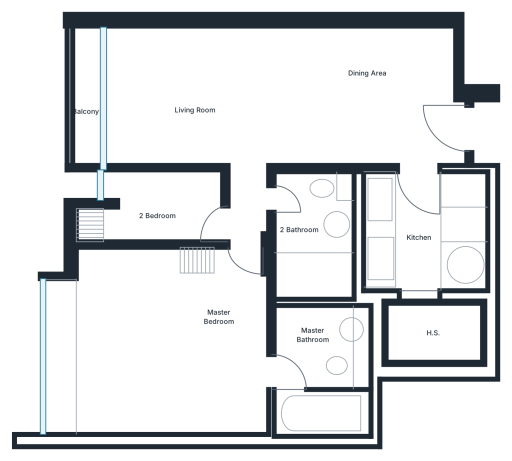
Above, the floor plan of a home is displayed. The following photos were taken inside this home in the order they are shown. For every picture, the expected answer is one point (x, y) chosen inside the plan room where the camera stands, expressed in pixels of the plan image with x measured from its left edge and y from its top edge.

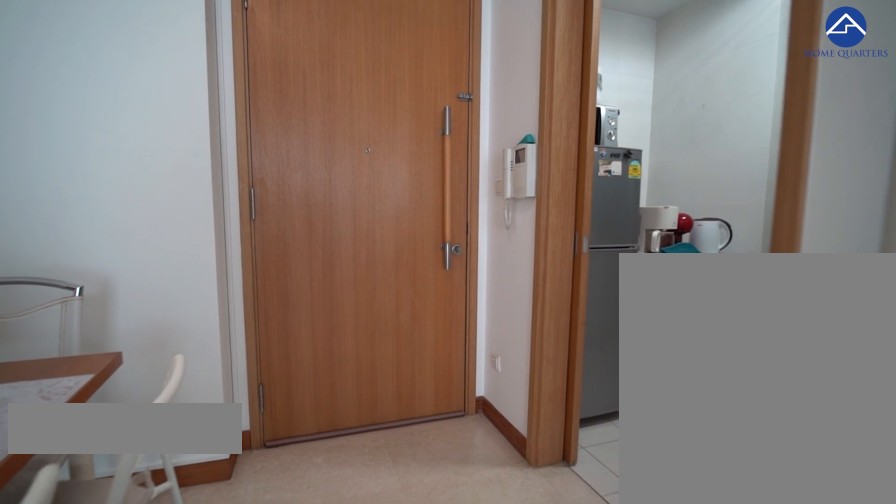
(430, 135)
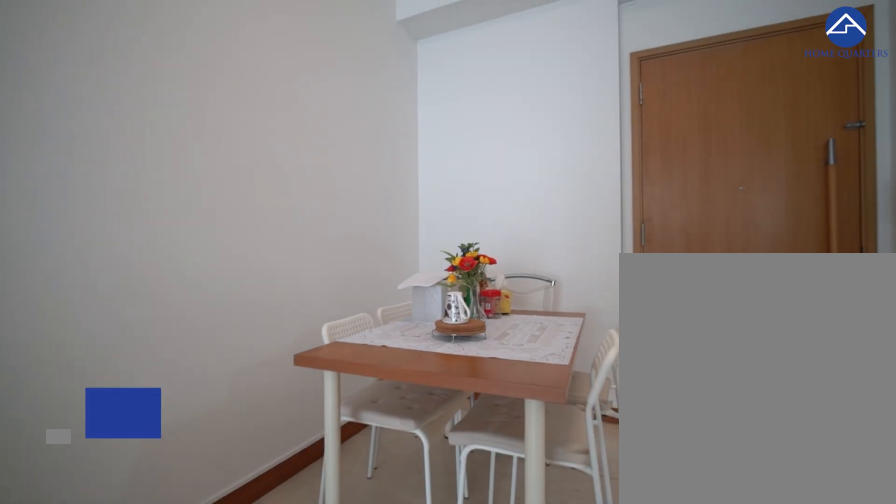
(362, 95)
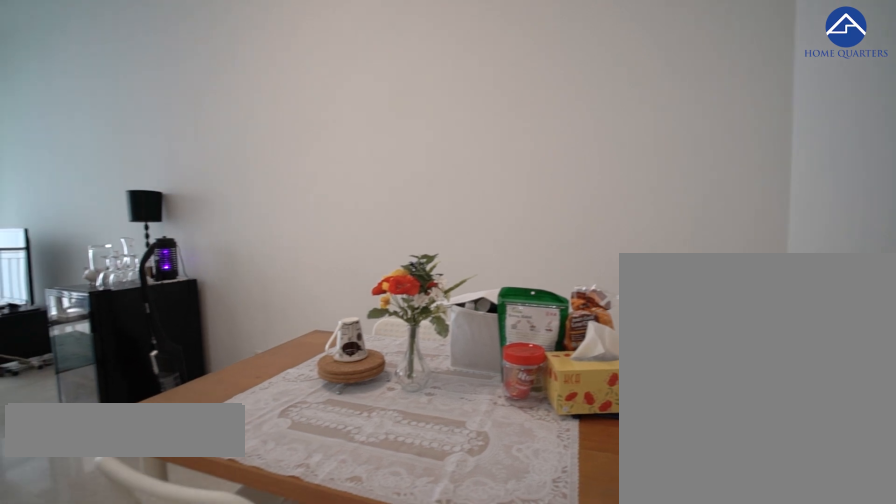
(362, 95)
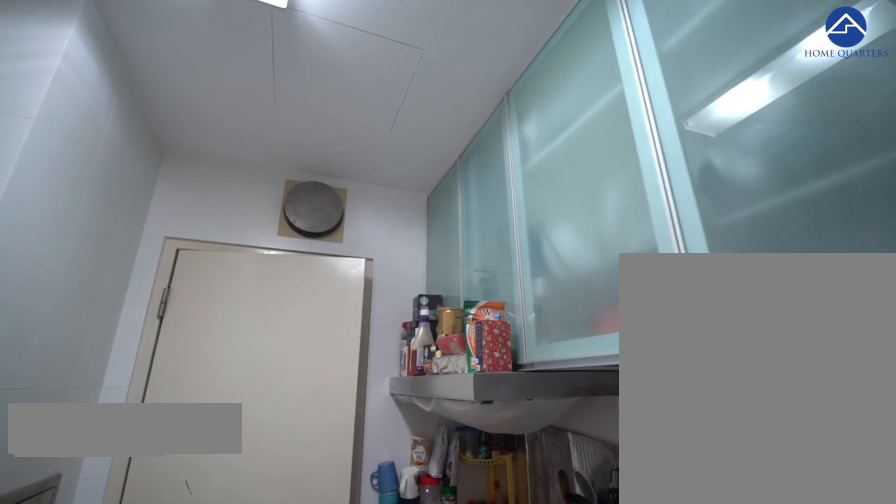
(426, 231)
